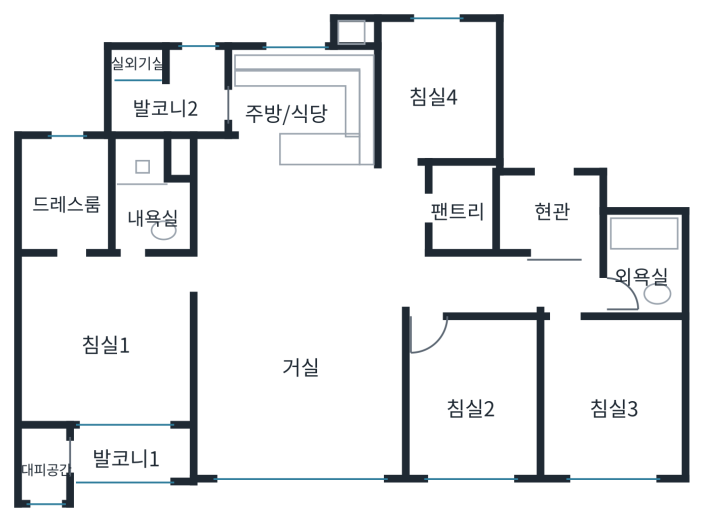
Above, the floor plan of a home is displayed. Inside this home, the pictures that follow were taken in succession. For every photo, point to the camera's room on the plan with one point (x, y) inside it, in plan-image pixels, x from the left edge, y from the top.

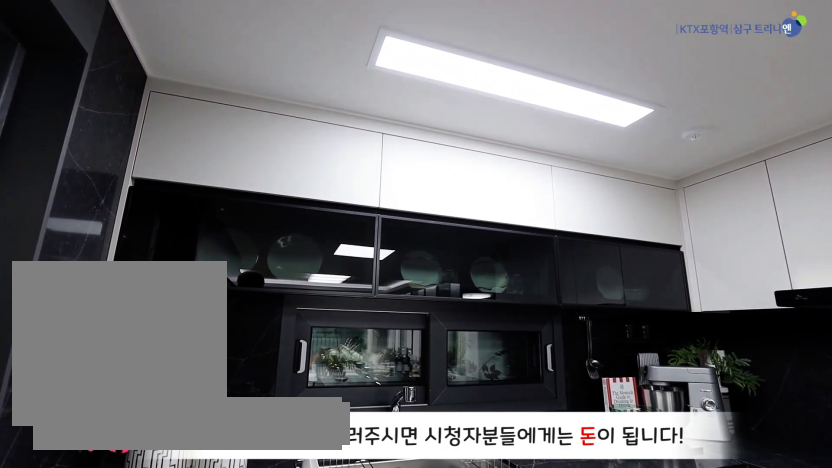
(284, 154)
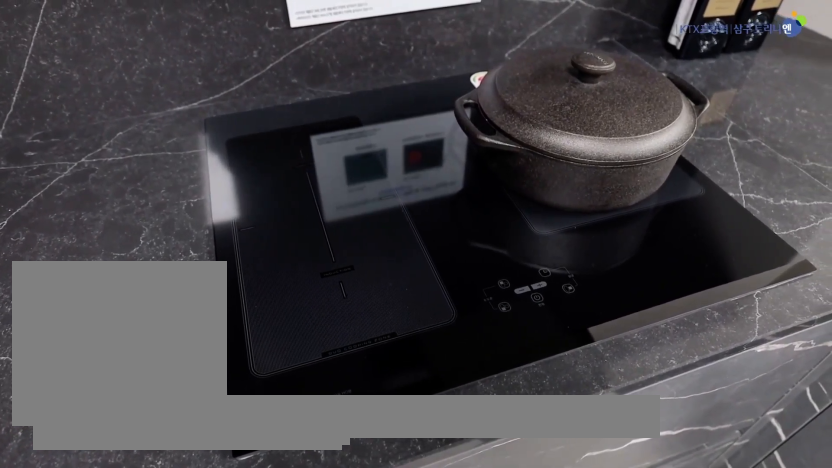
(284, 154)
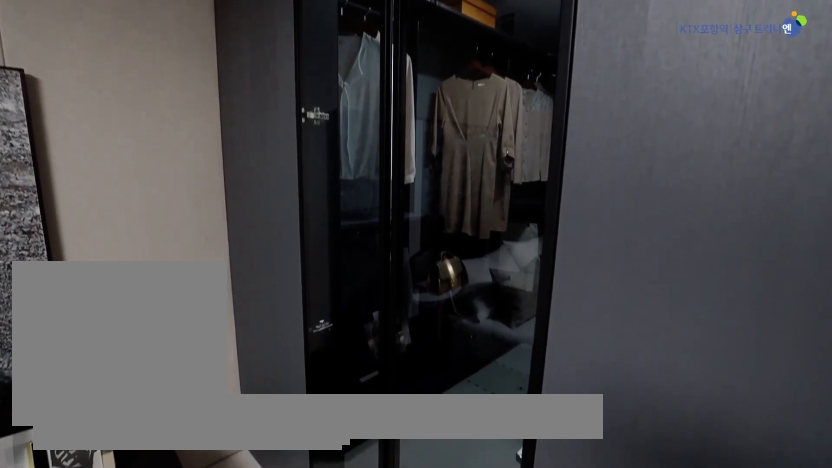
(98, 288)
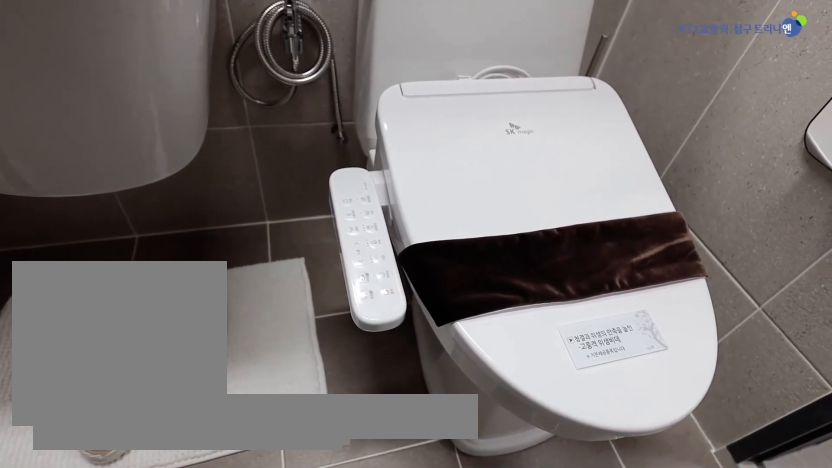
(150, 196)
